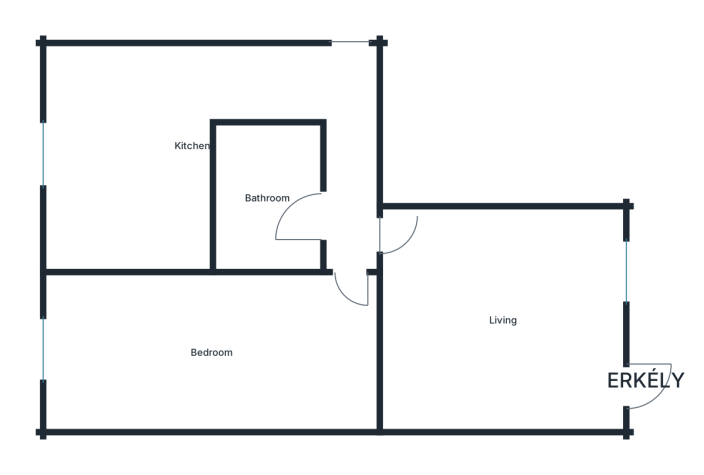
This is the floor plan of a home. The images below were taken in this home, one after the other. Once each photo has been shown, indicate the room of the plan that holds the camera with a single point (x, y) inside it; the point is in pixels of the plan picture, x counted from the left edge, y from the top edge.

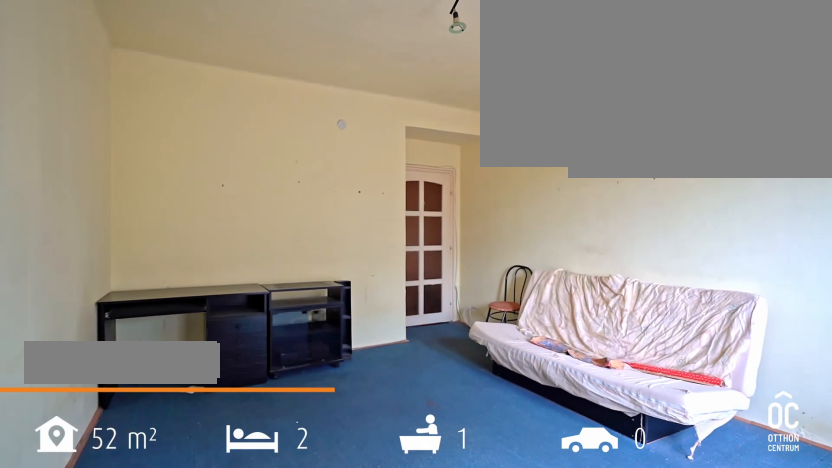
(503, 320)
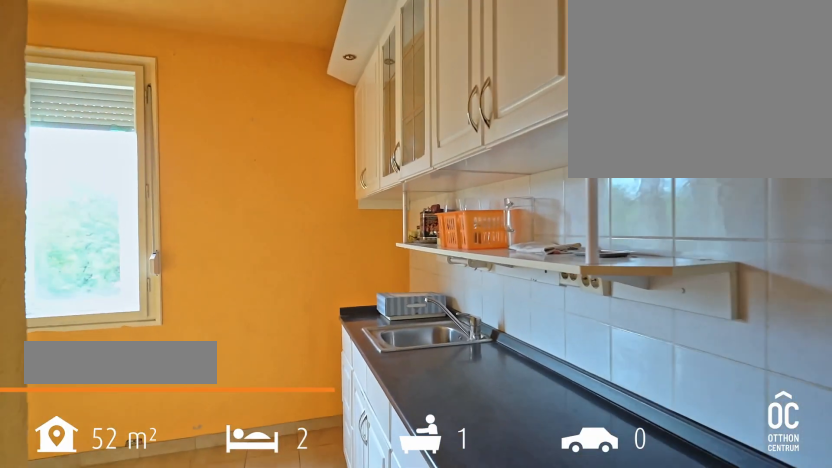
(127, 144)
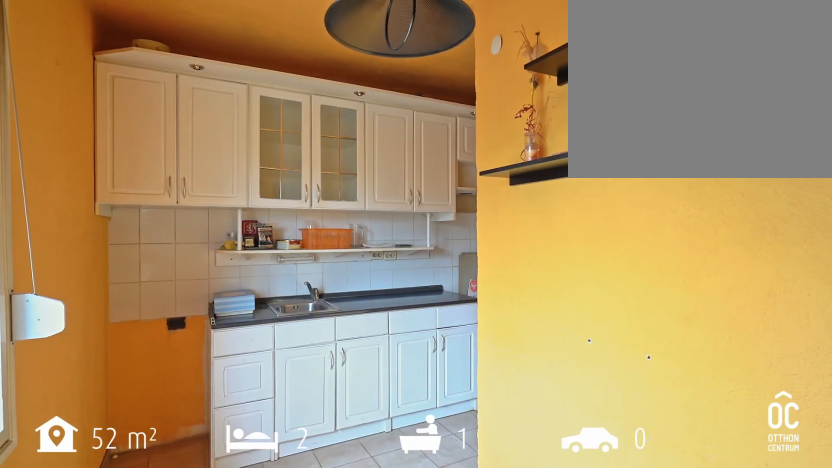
(127, 144)
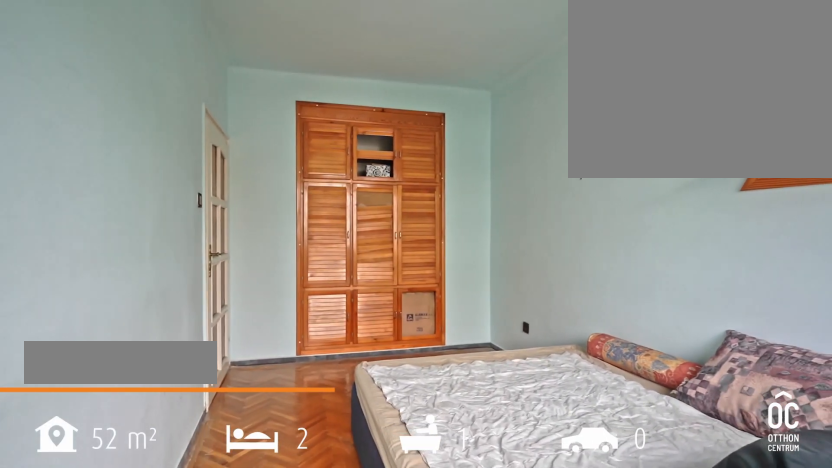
(209, 349)
